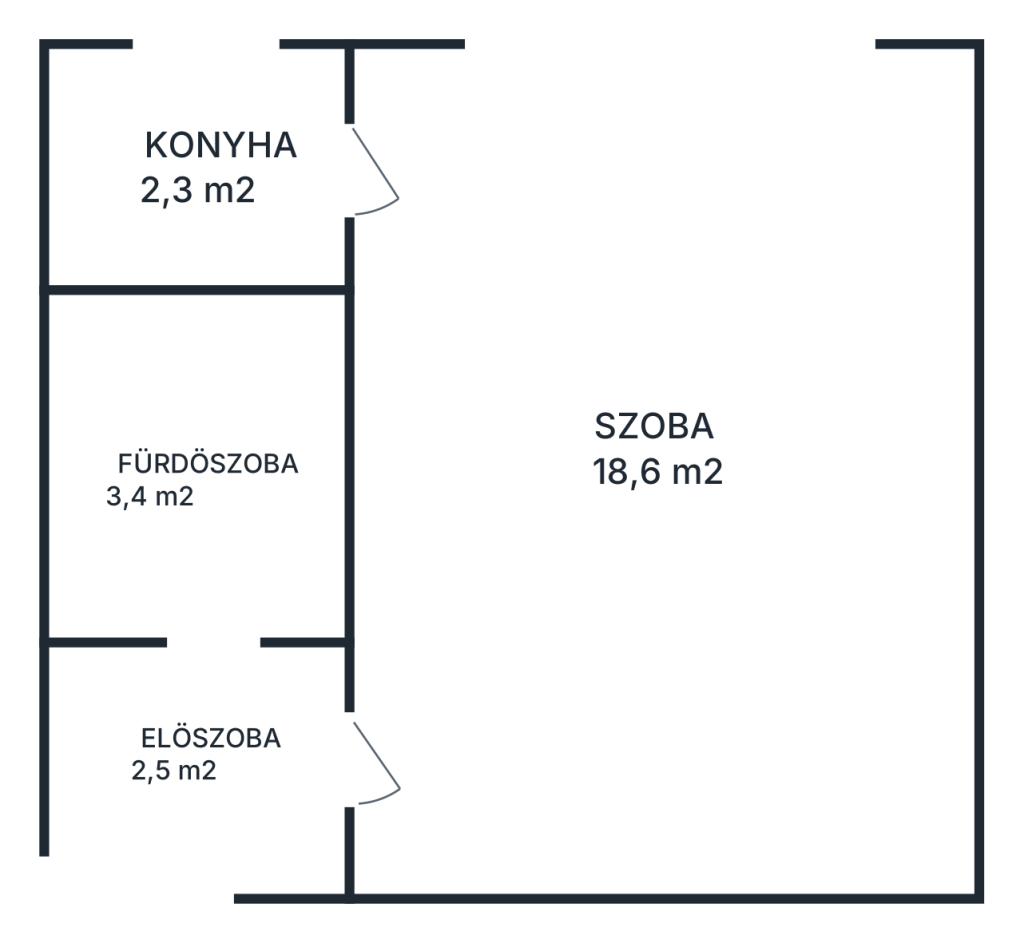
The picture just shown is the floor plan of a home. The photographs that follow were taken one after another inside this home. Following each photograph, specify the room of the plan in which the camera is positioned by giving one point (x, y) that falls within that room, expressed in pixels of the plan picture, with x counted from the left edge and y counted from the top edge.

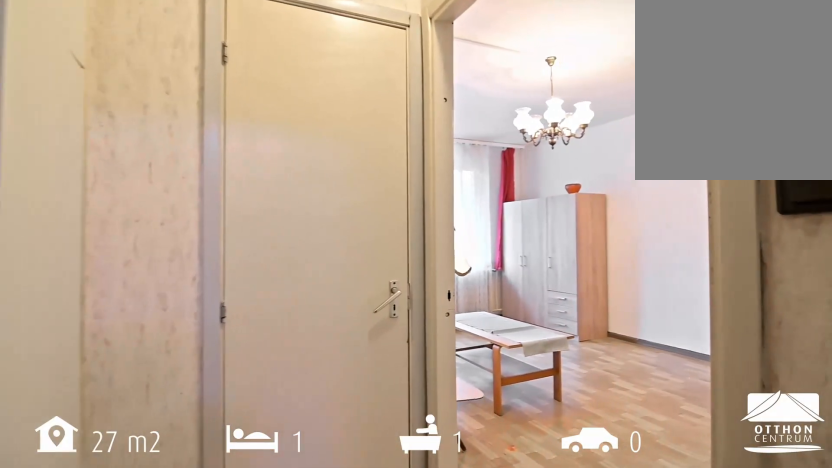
(206, 832)
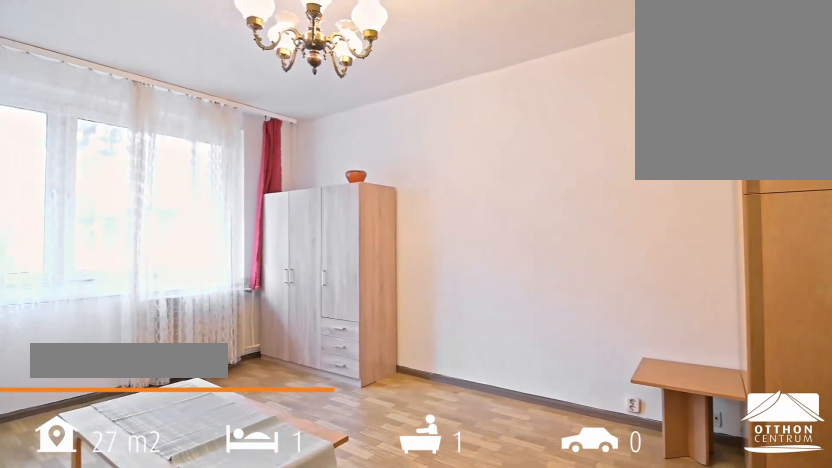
(683, 471)
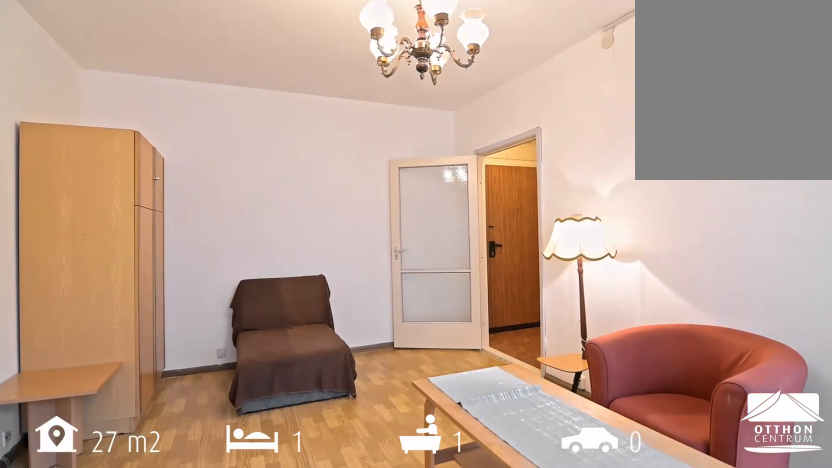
(683, 471)
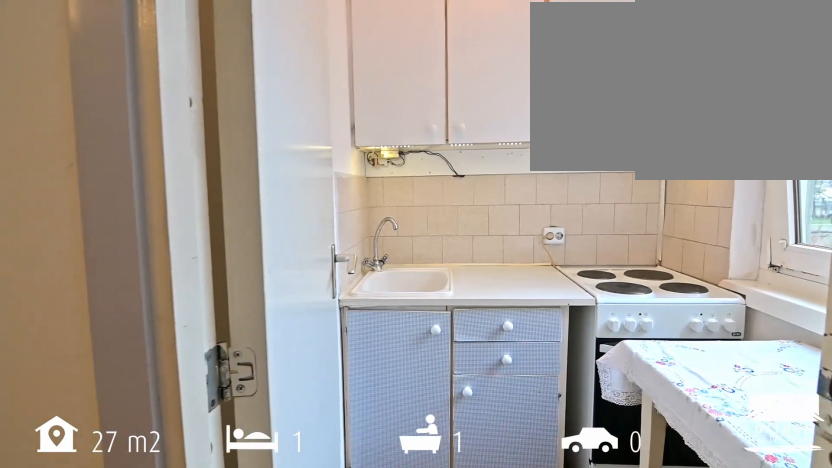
(206, 178)
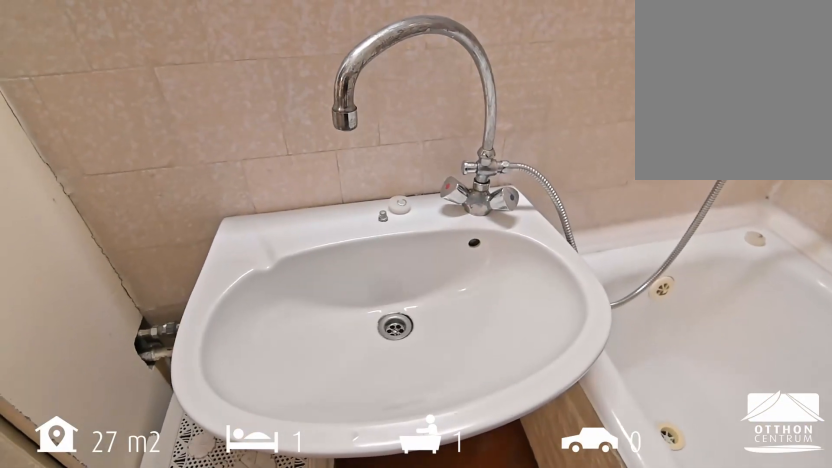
(198, 471)
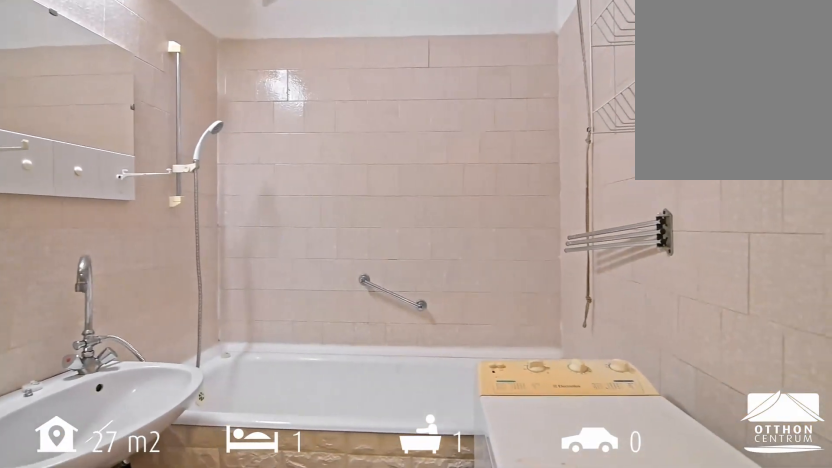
(198, 471)
